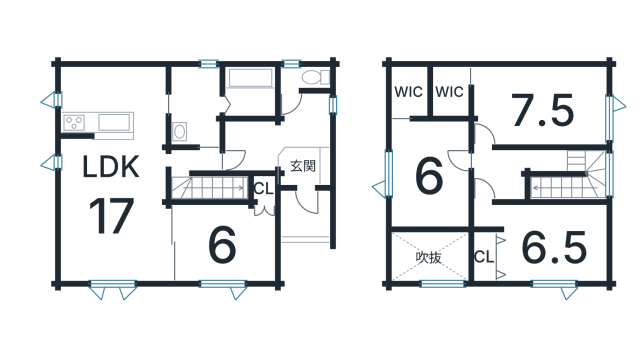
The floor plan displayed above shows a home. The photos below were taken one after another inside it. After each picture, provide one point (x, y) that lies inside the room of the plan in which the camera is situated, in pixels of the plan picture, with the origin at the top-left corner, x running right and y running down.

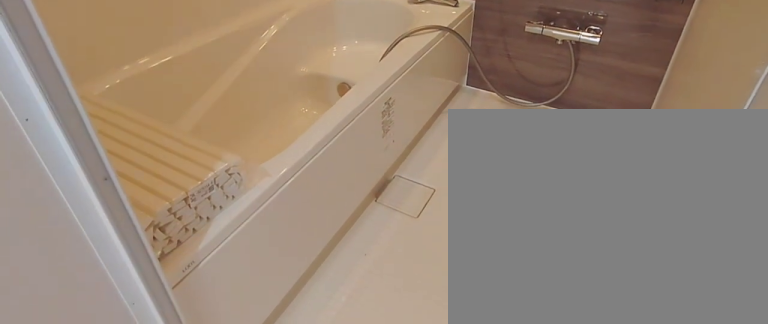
(247, 93)
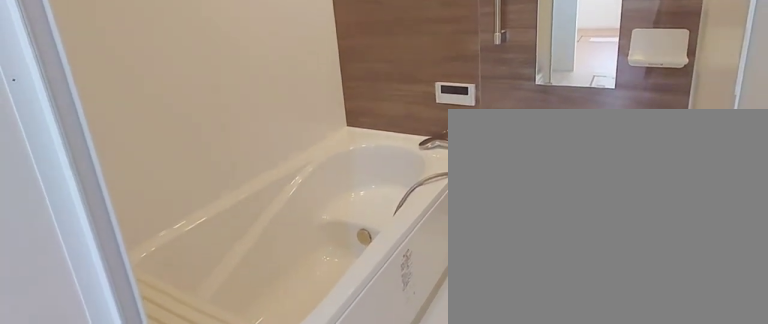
(247, 93)
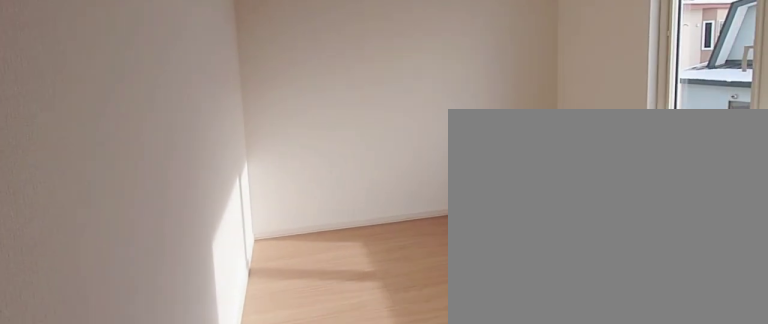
(550, 243)
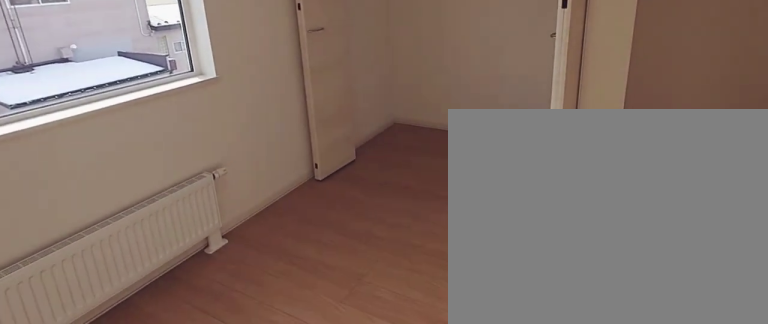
(550, 243)
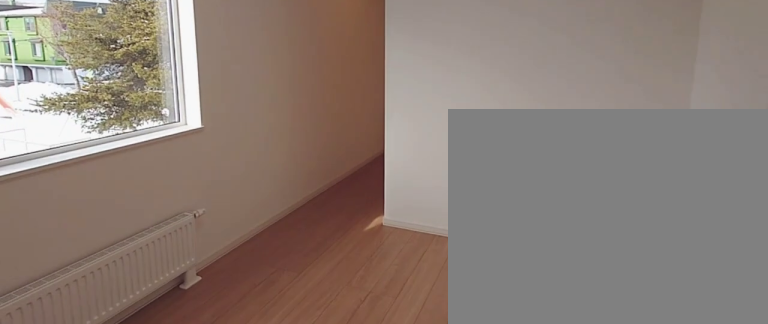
(435, 176)
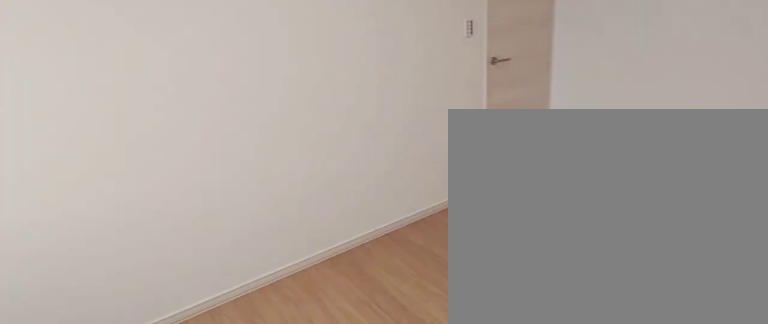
(536, 104)
